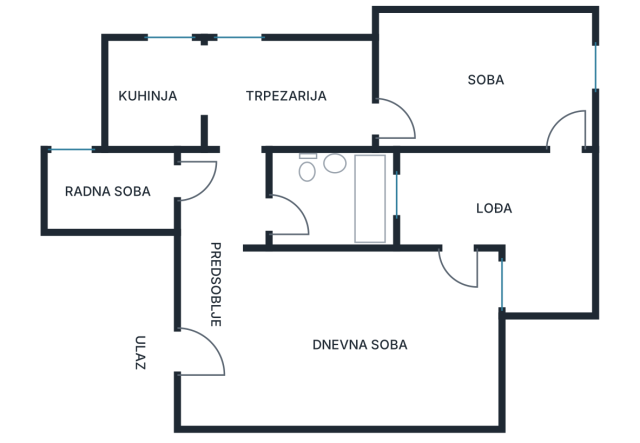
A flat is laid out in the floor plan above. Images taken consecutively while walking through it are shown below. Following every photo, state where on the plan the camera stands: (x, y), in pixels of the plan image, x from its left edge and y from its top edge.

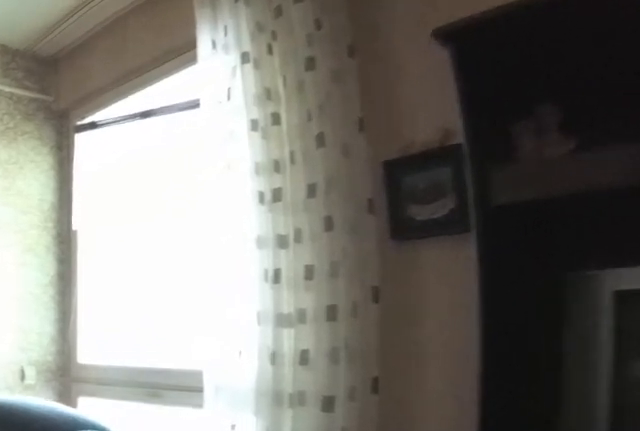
(383, 354)
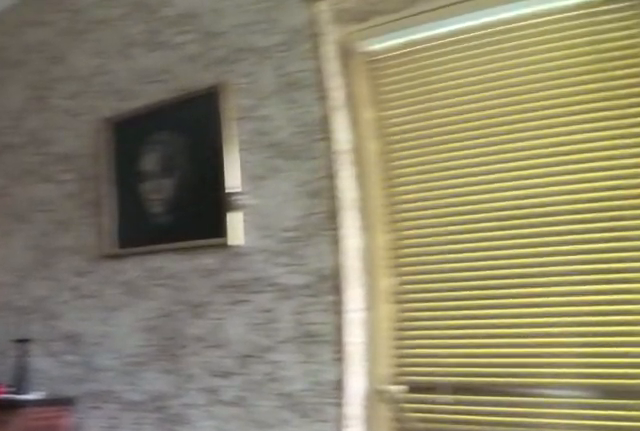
(457, 340)
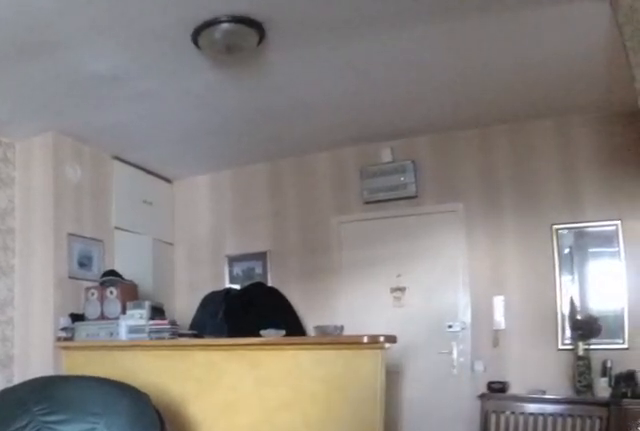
(417, 301)
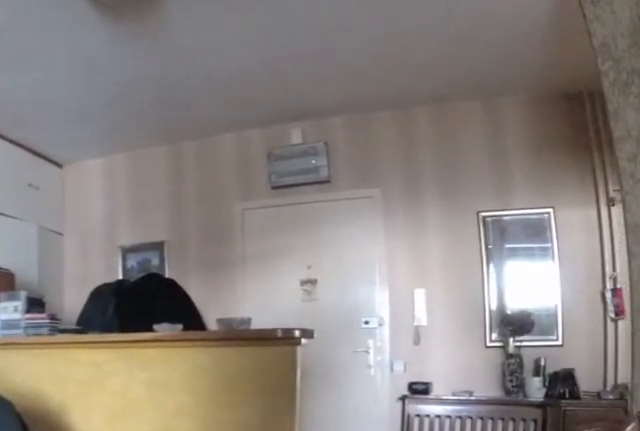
(385, 301)
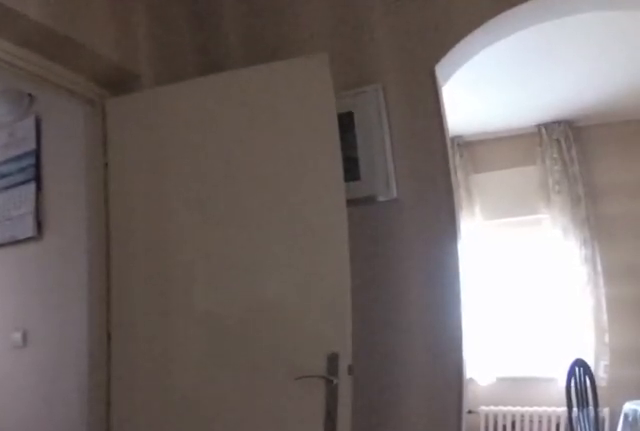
(233, 289)
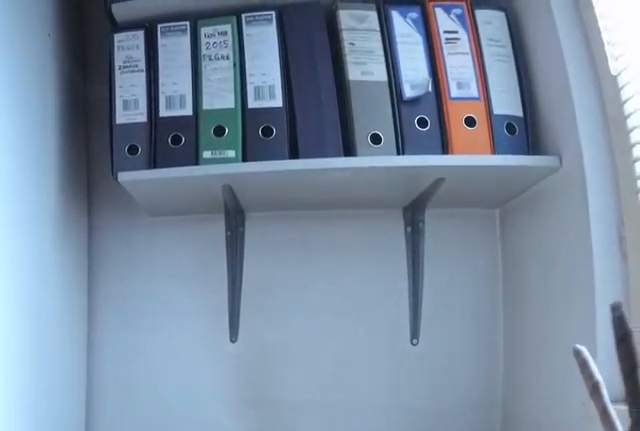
(93, 182)
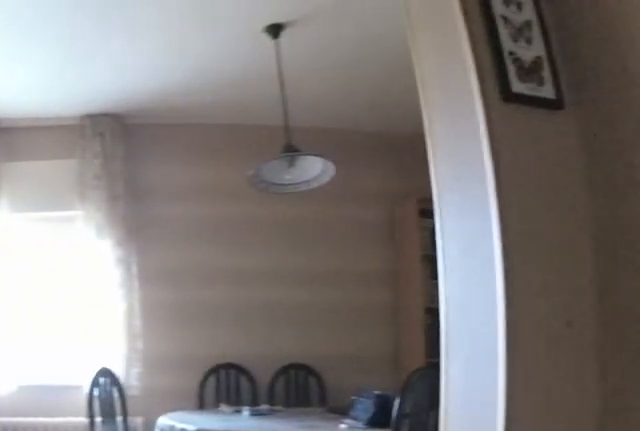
(229, 212)
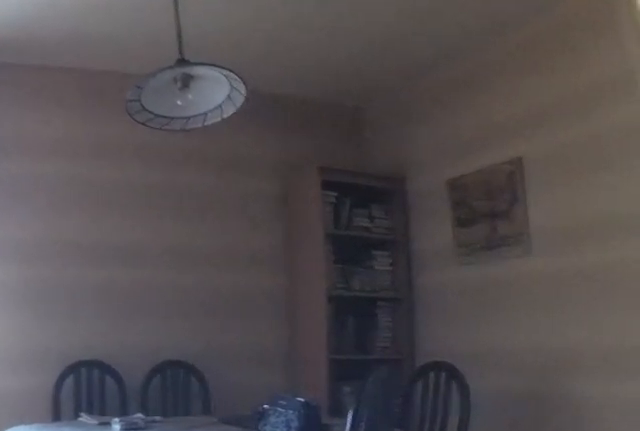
(227, 175)
